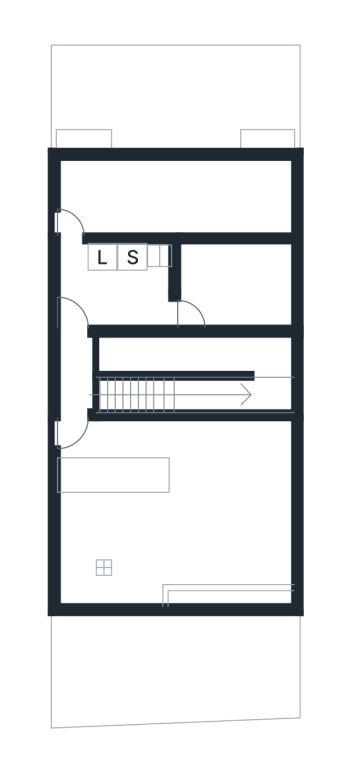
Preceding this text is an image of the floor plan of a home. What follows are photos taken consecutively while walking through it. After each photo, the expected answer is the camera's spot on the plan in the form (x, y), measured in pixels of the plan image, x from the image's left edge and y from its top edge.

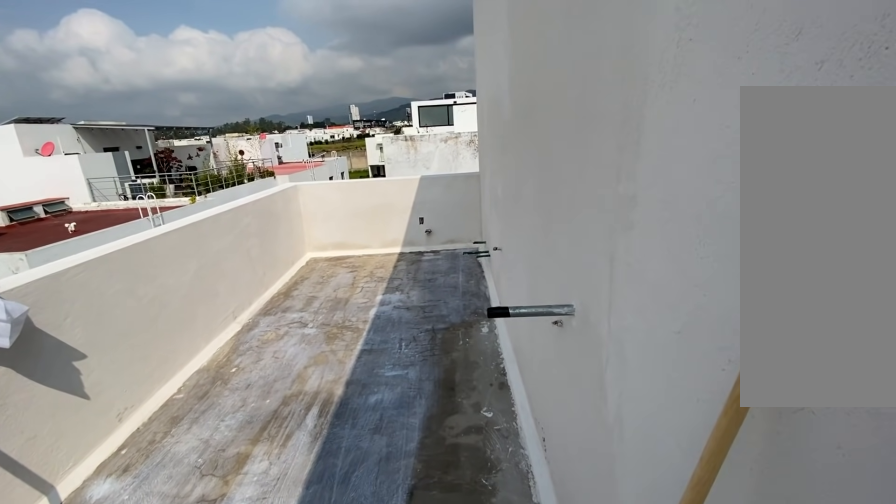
(90, 204)
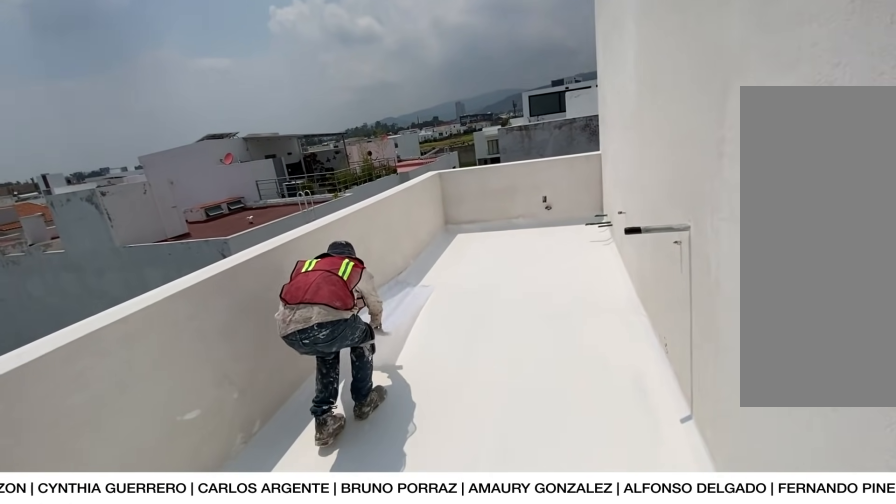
(86, 219)
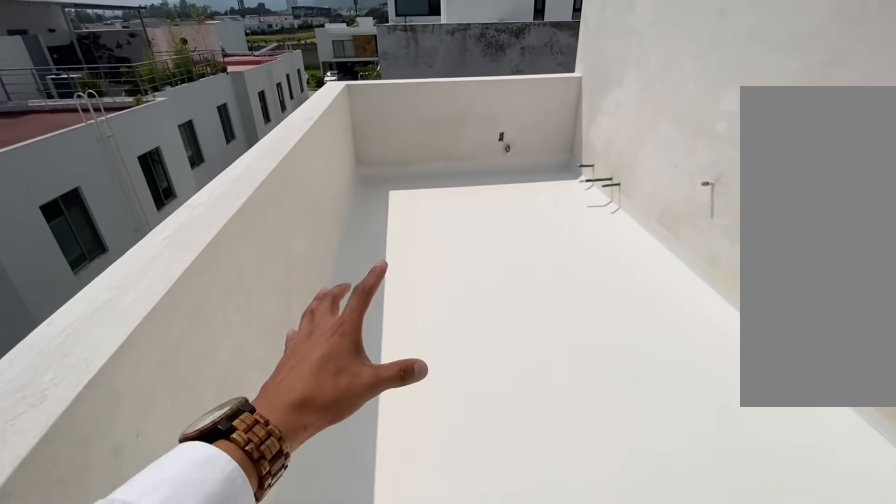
(123, 183)
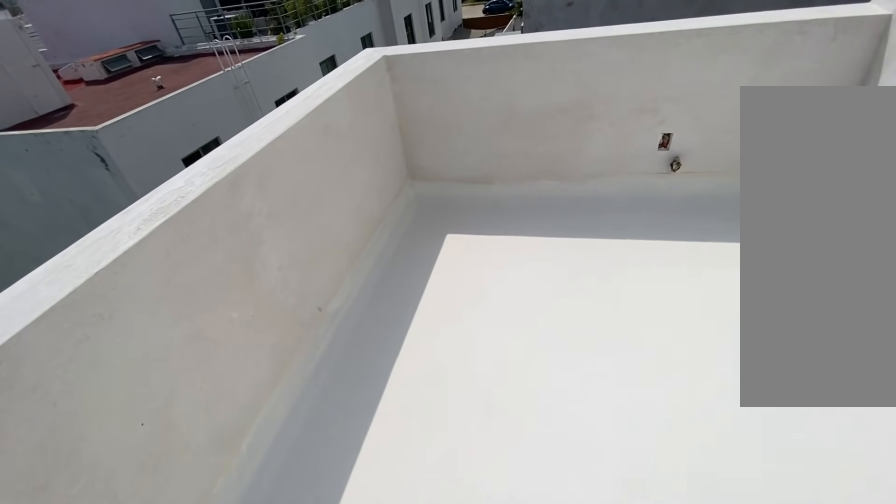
(228, 194)
